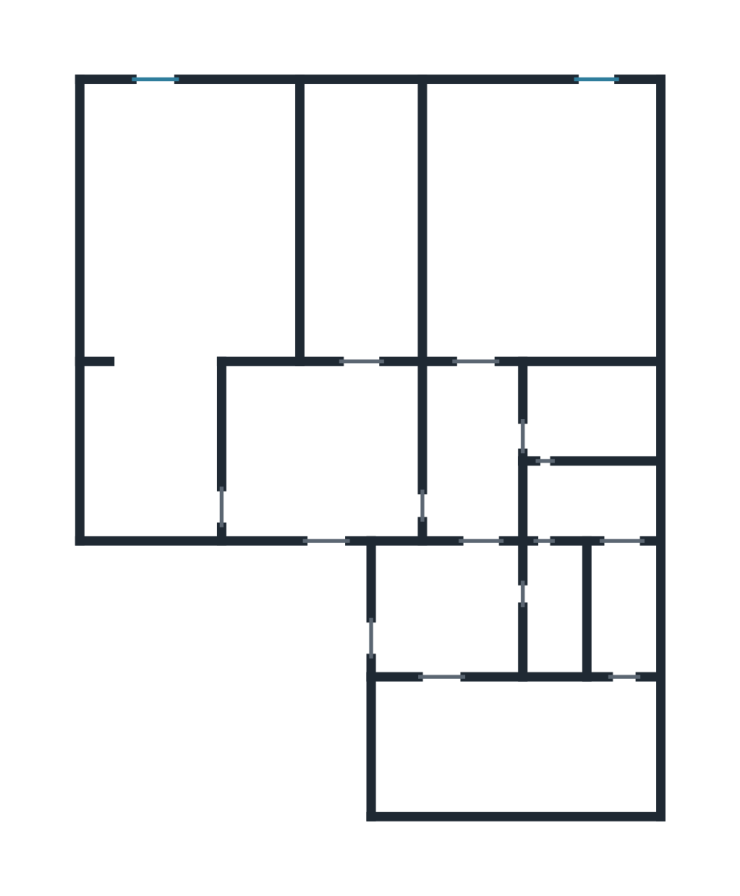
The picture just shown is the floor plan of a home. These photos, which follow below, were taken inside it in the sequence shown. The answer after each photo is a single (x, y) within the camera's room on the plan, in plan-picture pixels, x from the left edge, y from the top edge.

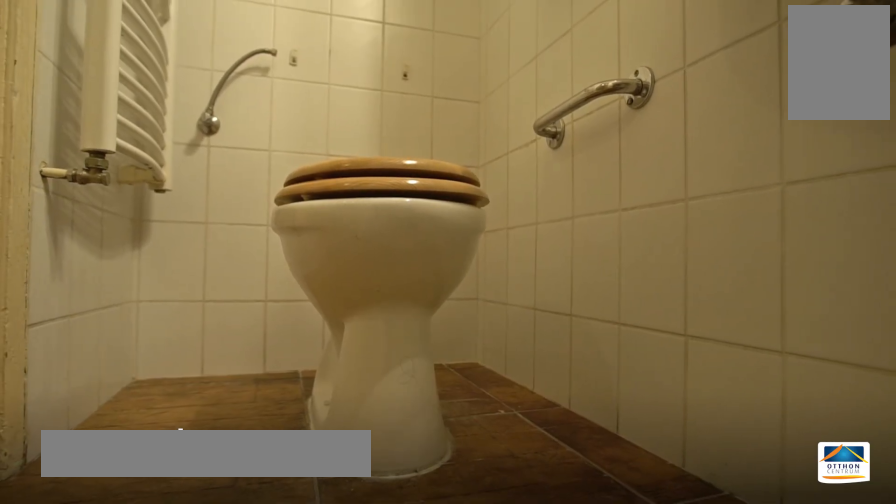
(560, 608)
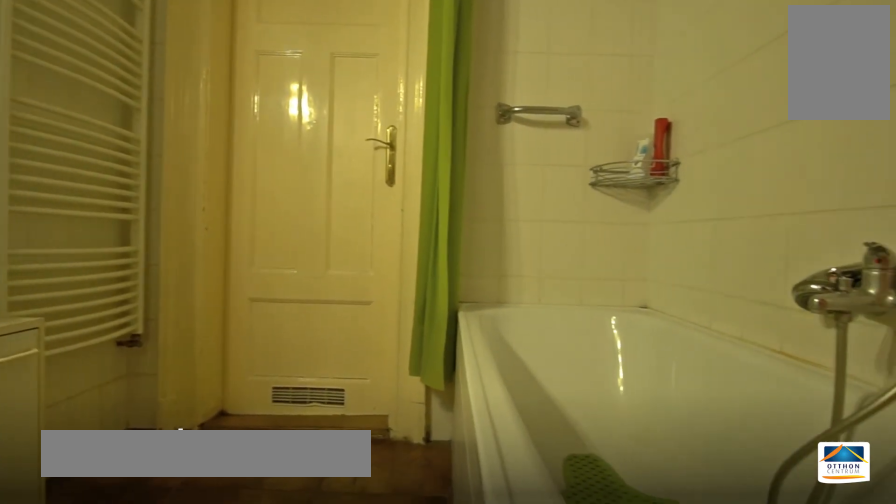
(587, 409)
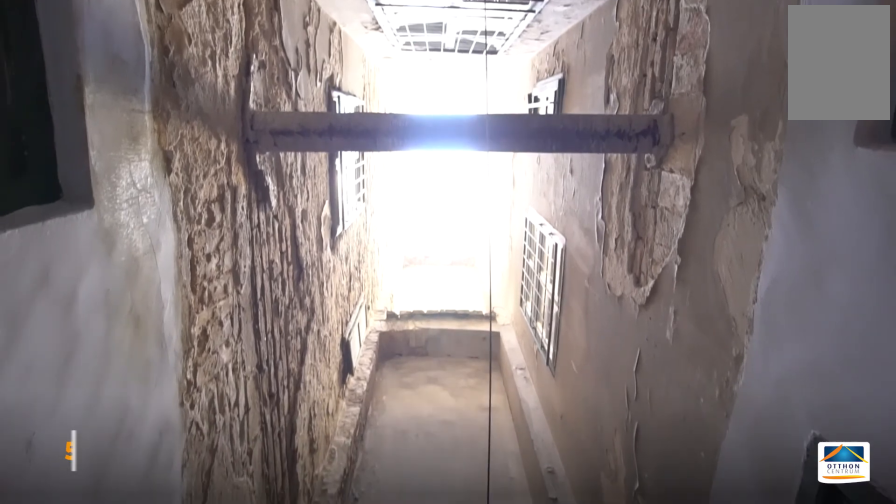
(589, 496)
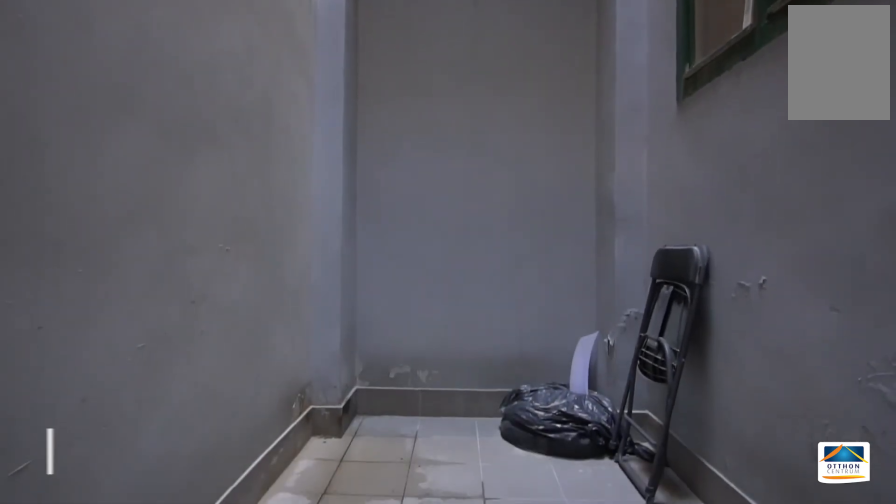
(590, 497)
